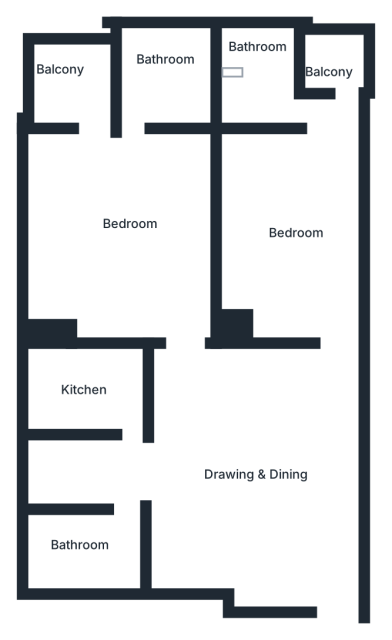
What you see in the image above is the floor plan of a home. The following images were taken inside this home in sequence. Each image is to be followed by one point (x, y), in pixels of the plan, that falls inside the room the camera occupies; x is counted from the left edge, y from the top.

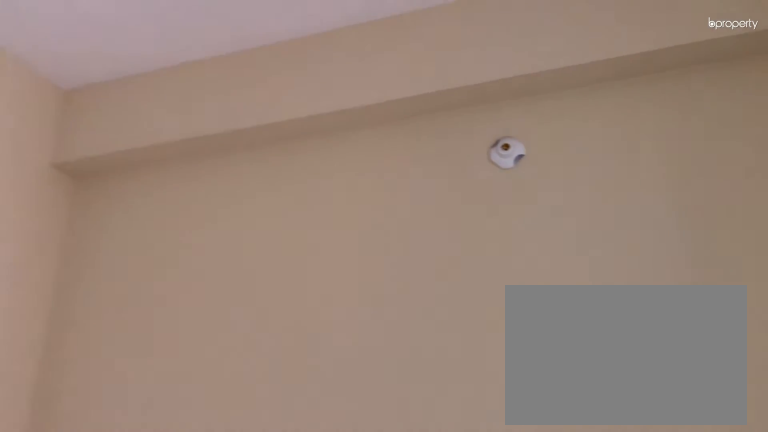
(307, 218)
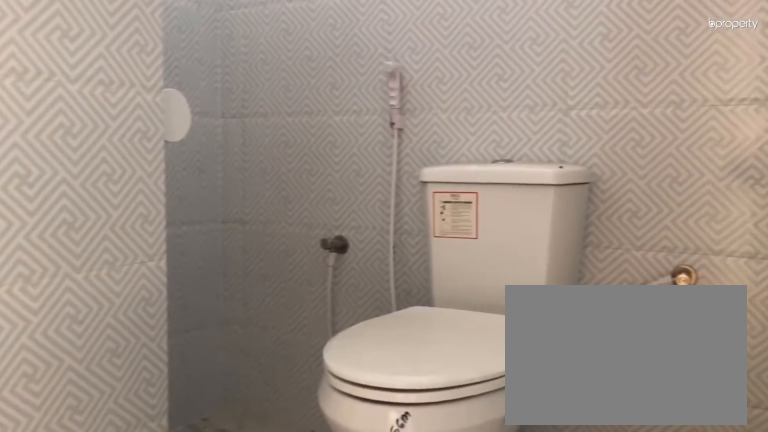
(265, 85)
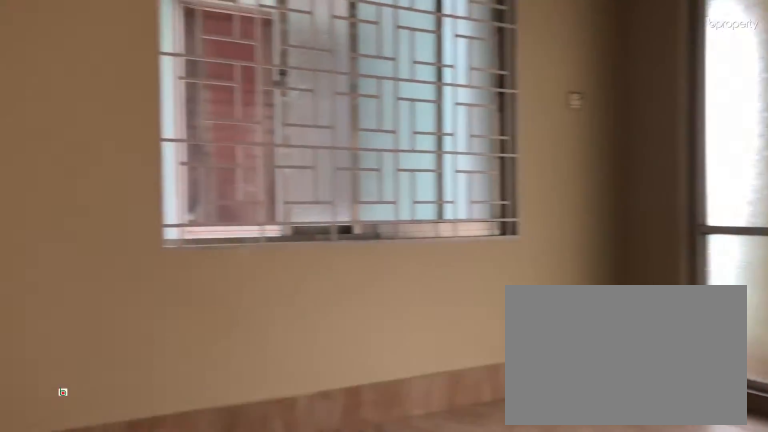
(115, 212)
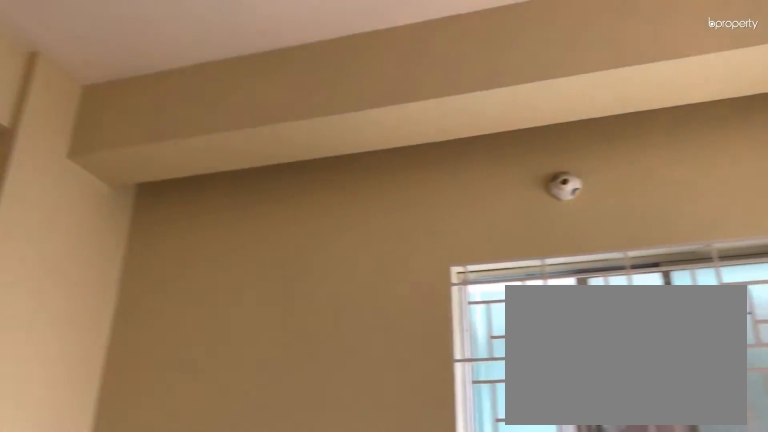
(115, 212)
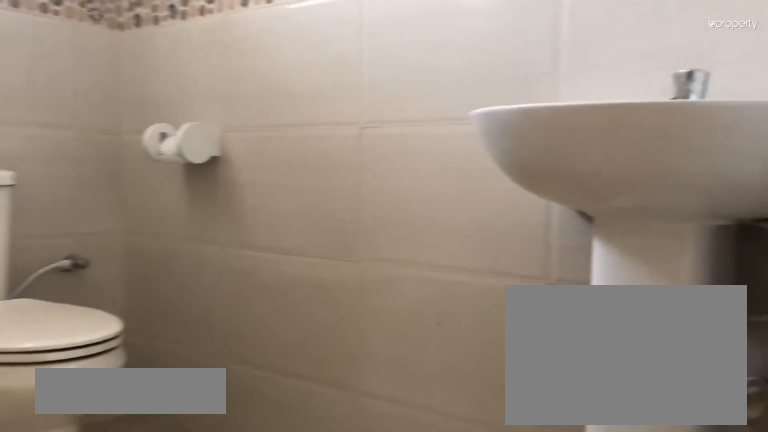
(133, 82)
